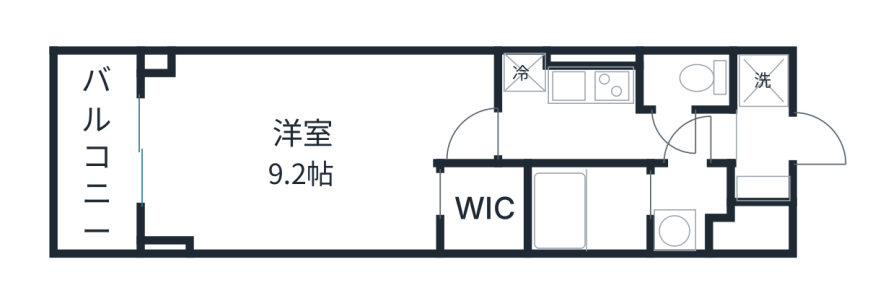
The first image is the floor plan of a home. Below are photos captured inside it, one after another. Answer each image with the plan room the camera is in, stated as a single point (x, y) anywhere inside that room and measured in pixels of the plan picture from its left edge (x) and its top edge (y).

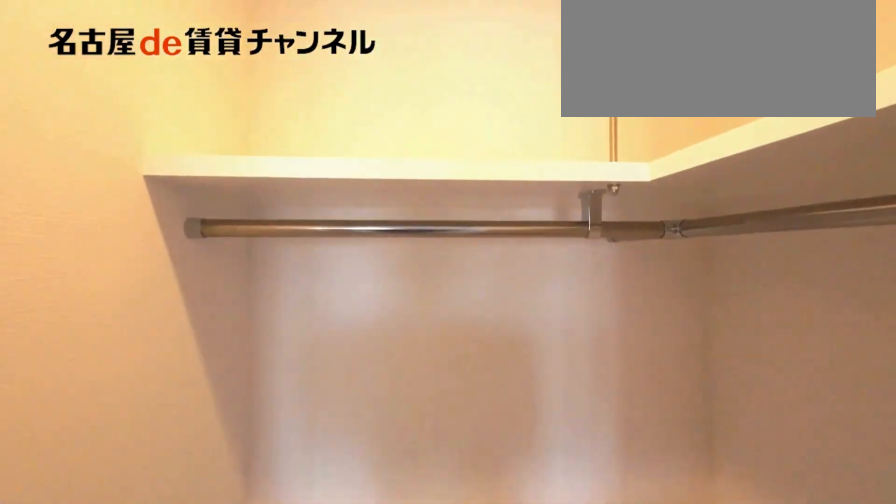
(484, 210)
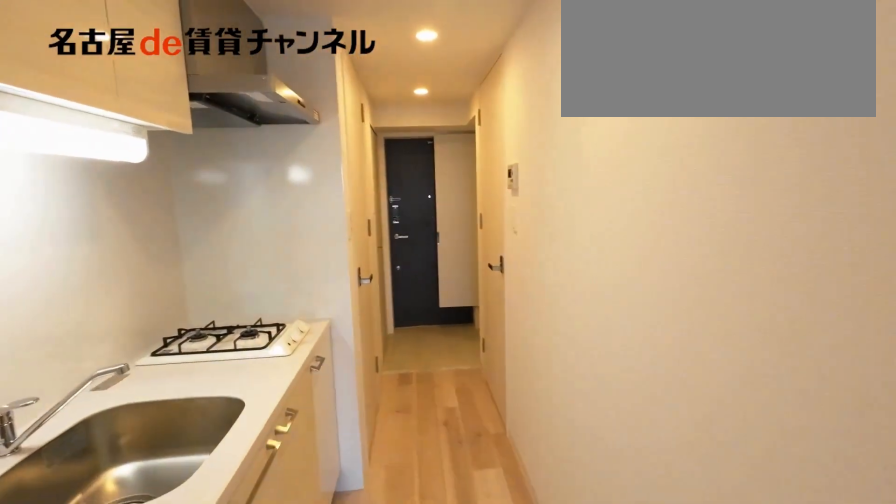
(611, 133)
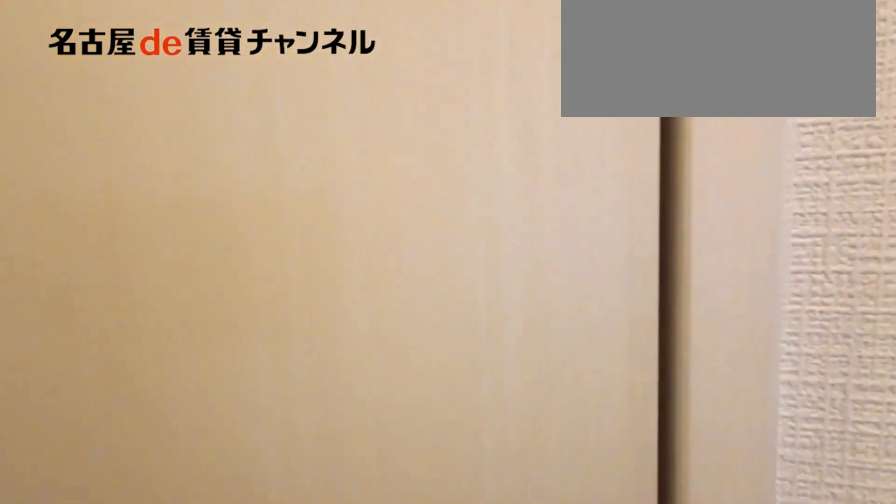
(611, 133)
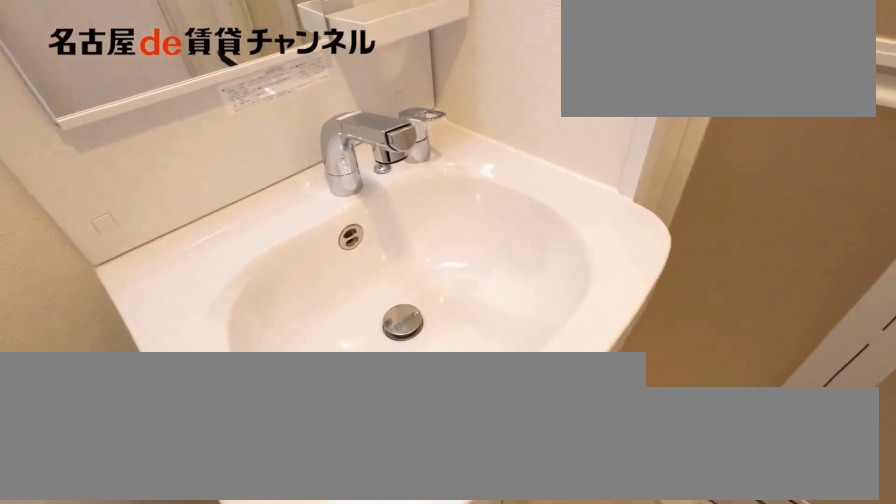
(688, 207)
